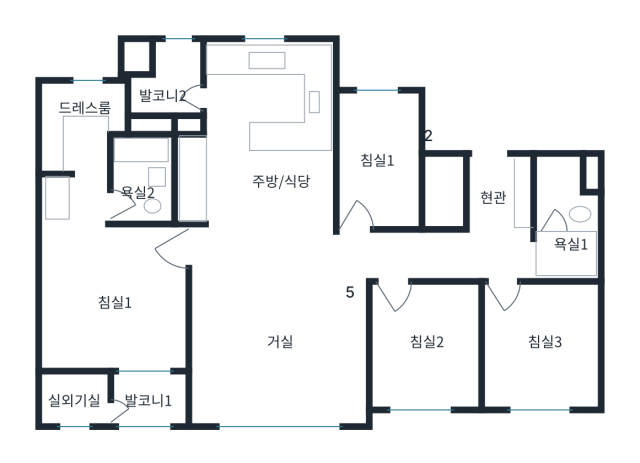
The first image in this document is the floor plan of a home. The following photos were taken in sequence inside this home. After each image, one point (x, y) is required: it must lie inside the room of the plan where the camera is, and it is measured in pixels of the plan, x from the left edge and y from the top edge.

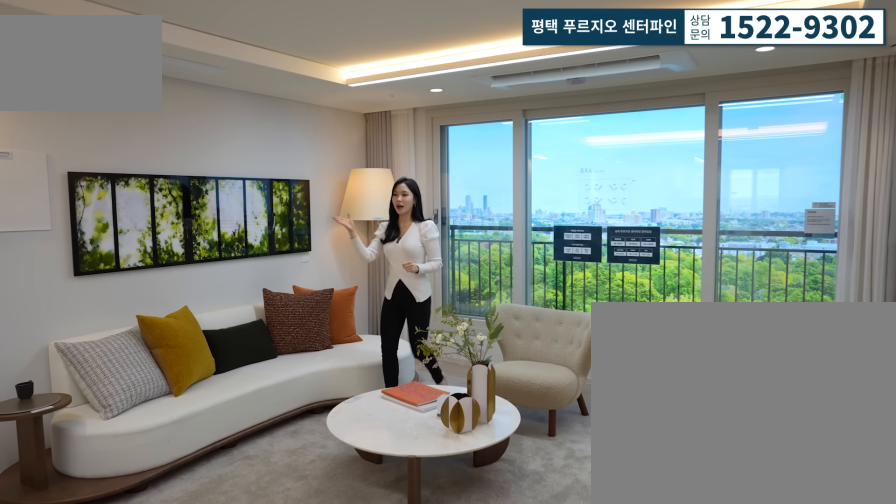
(274, 356)
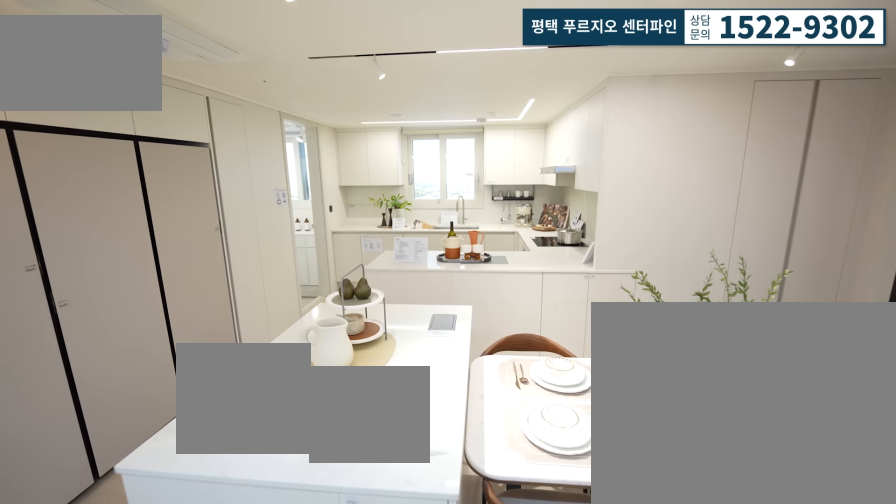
(274, 155)
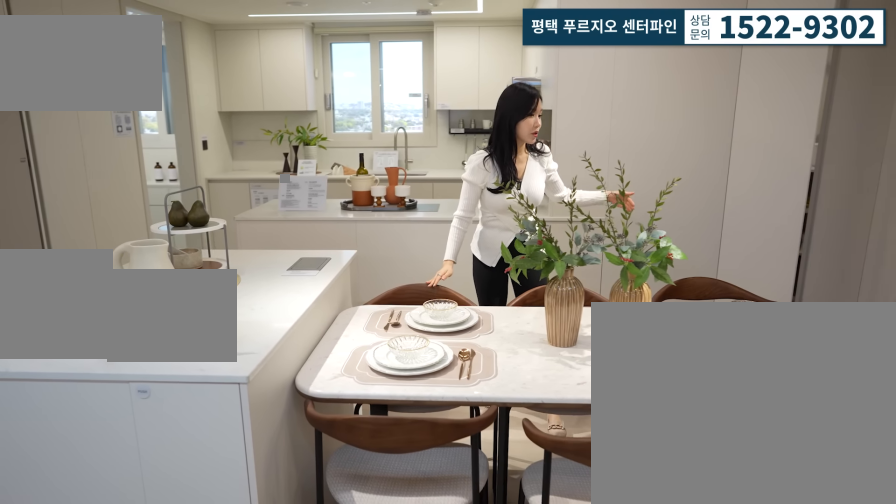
(274, 155)
